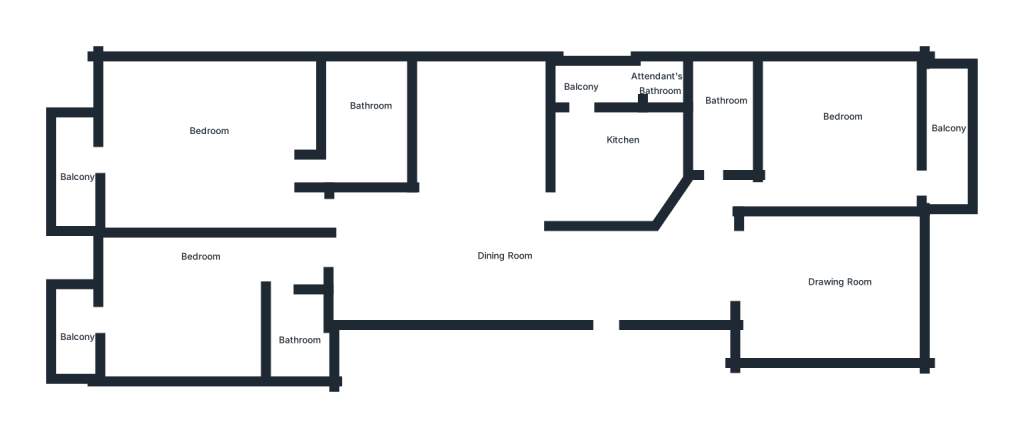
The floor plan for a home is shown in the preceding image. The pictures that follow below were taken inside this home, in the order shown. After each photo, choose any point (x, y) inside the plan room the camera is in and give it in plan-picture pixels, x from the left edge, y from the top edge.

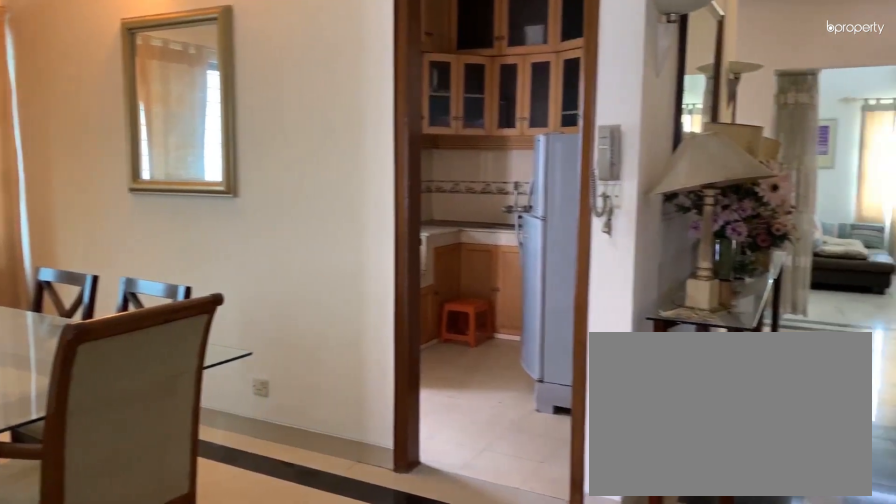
(478, 250)
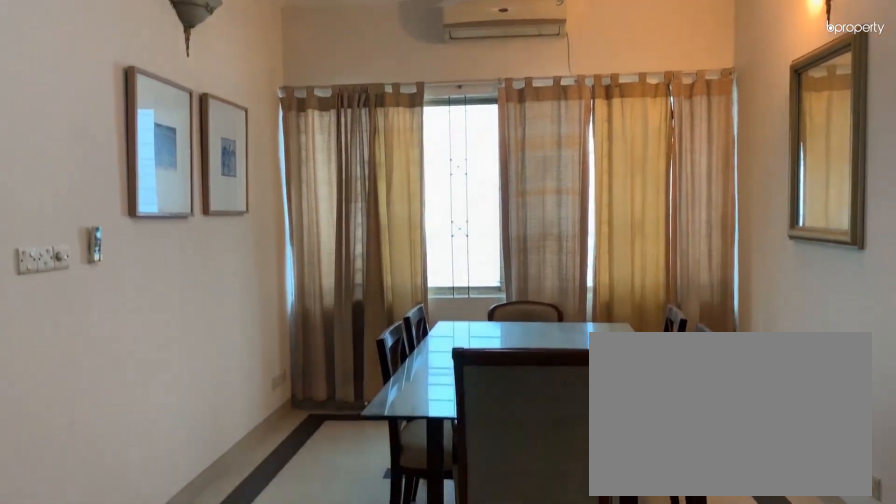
(511, 267)
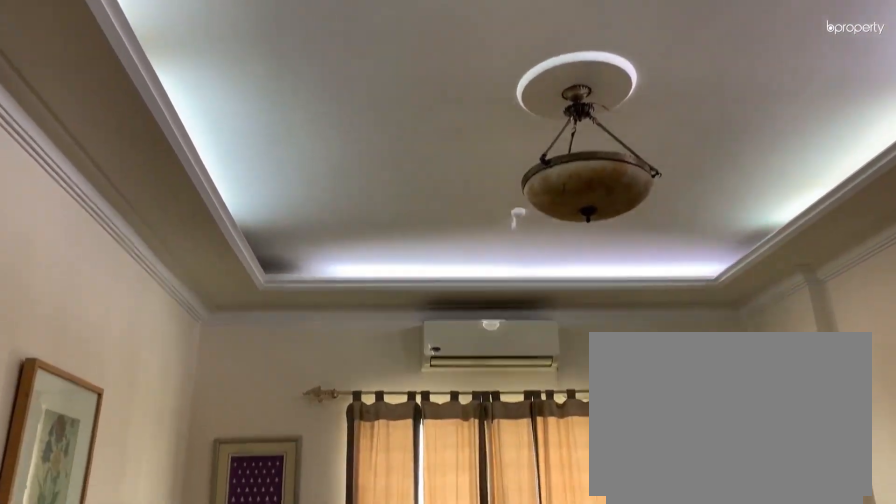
(831, 289)
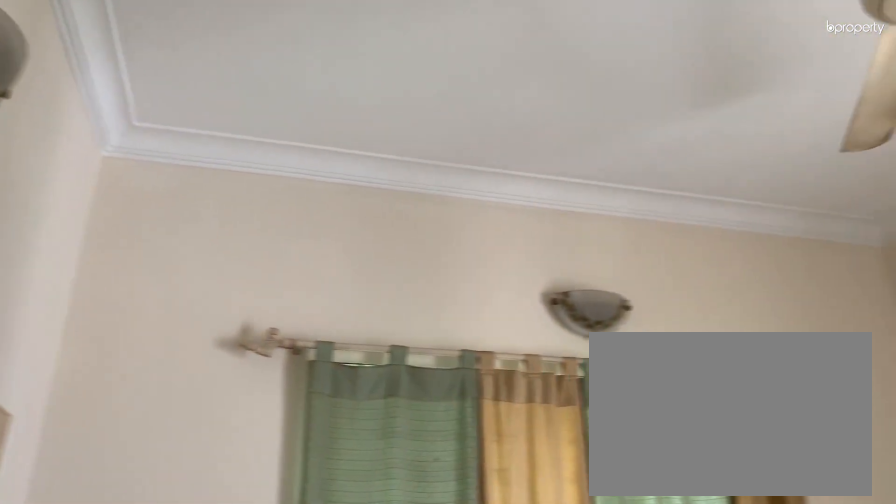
(852, 146)
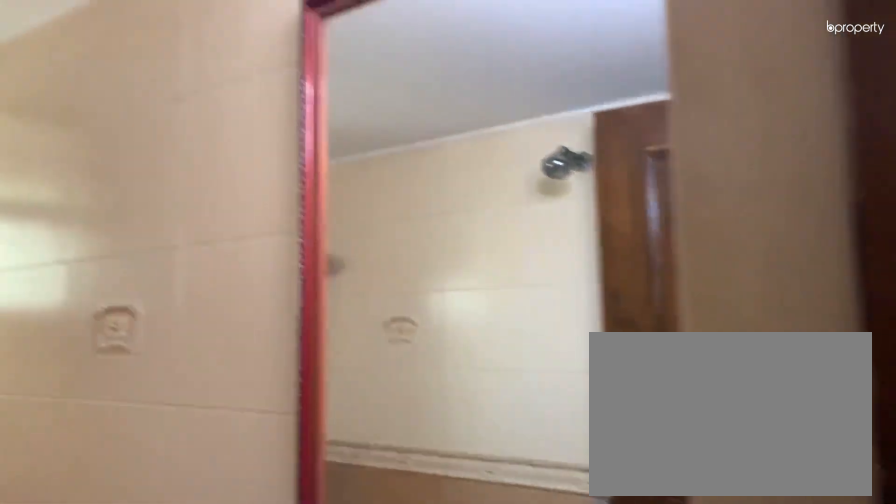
(723, 130)
